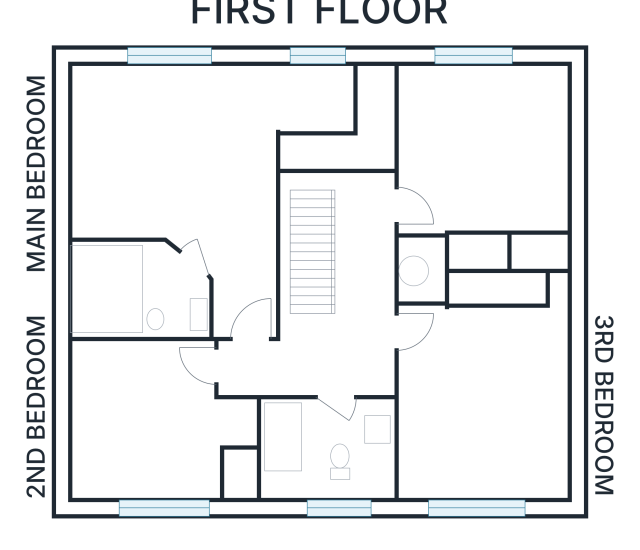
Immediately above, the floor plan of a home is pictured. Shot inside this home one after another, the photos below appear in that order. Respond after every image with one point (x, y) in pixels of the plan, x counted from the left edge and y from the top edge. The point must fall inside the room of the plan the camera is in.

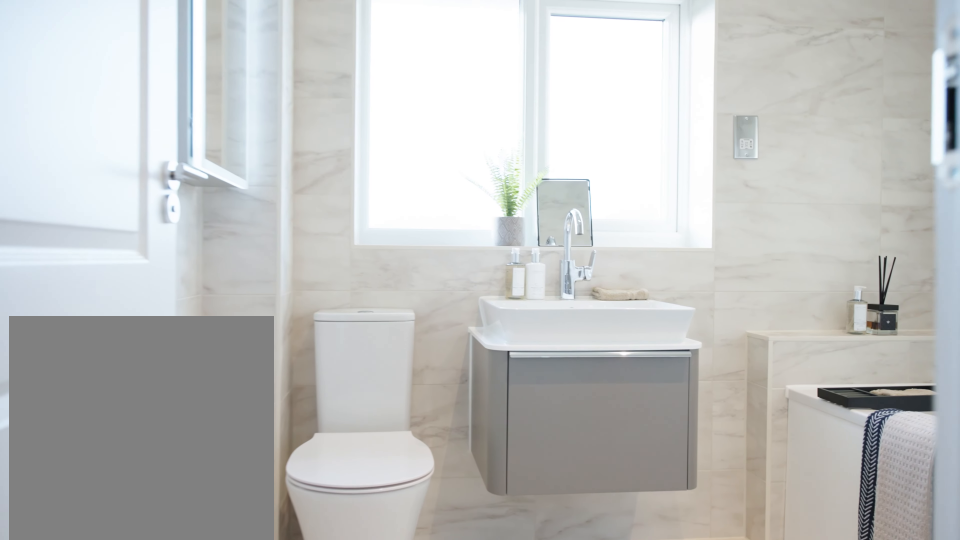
(322, 450)
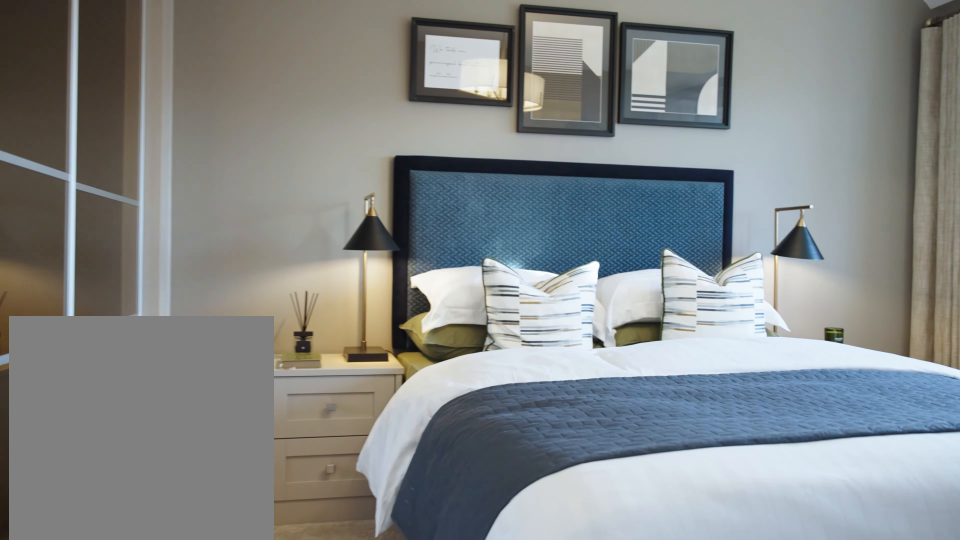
(486, 399)
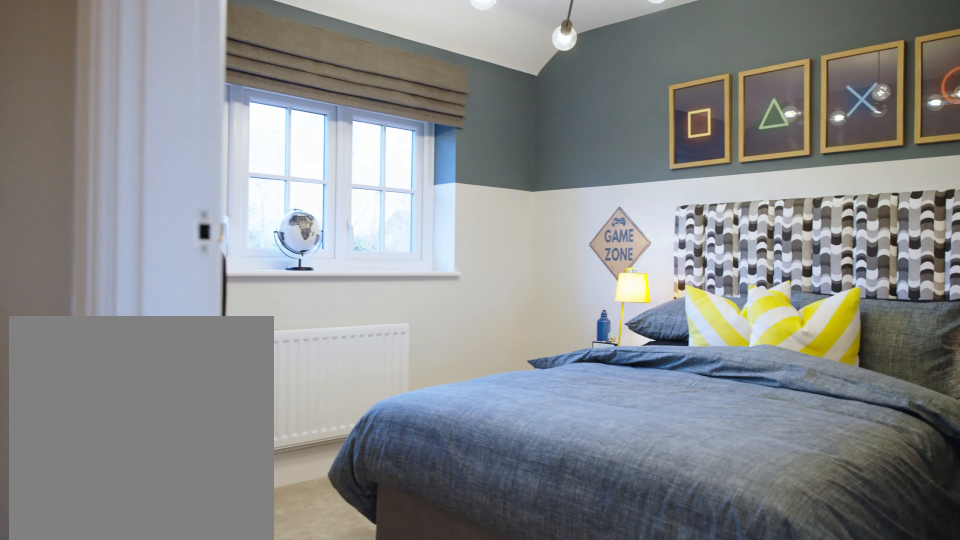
(486, 158)
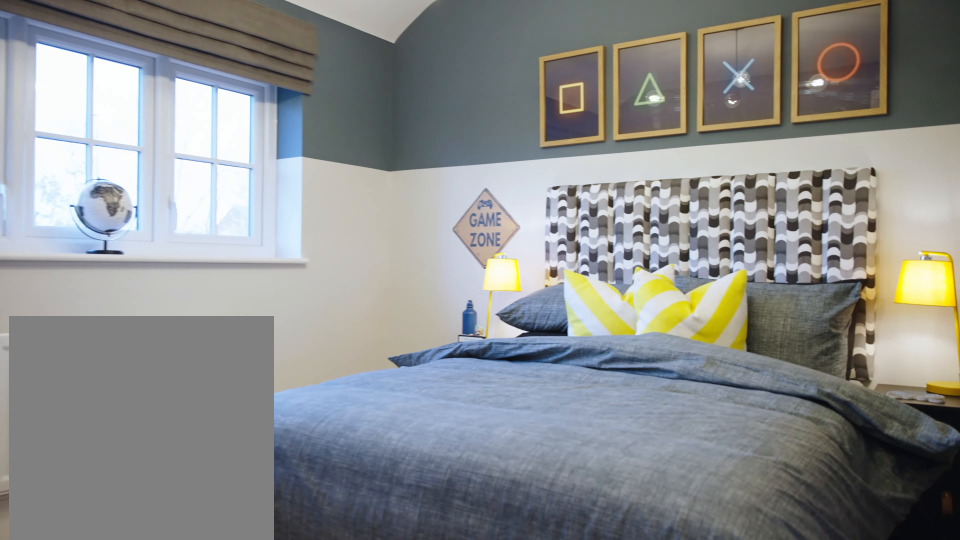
(486, 159)
